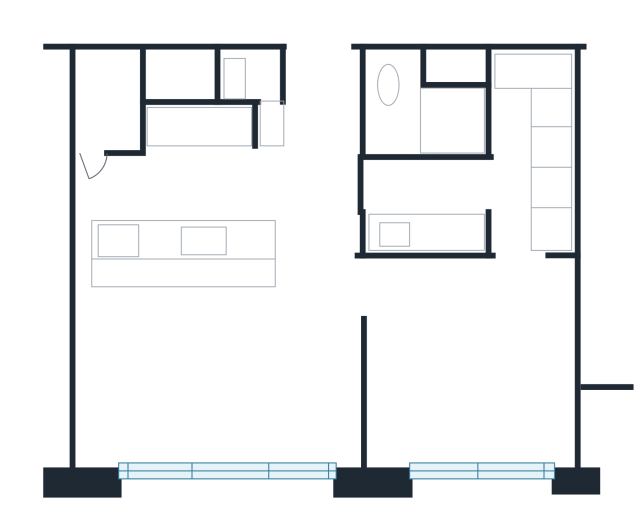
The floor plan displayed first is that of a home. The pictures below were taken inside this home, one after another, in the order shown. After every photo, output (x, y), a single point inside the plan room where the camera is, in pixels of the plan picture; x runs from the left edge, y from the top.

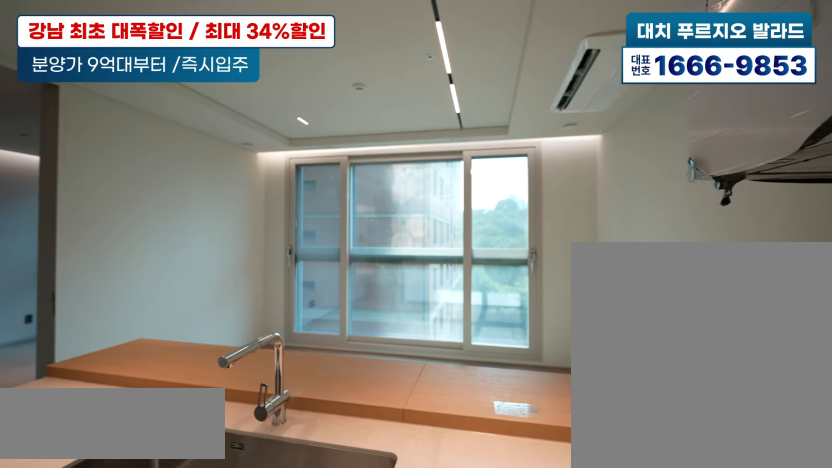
(187, 173)
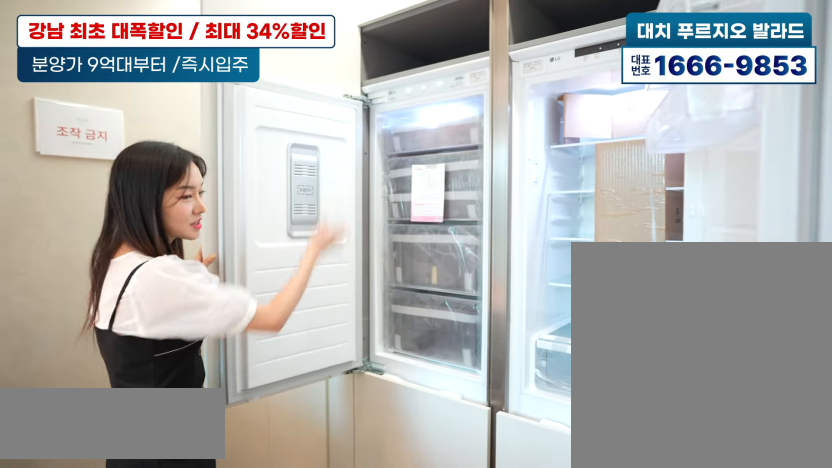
(189, 174)
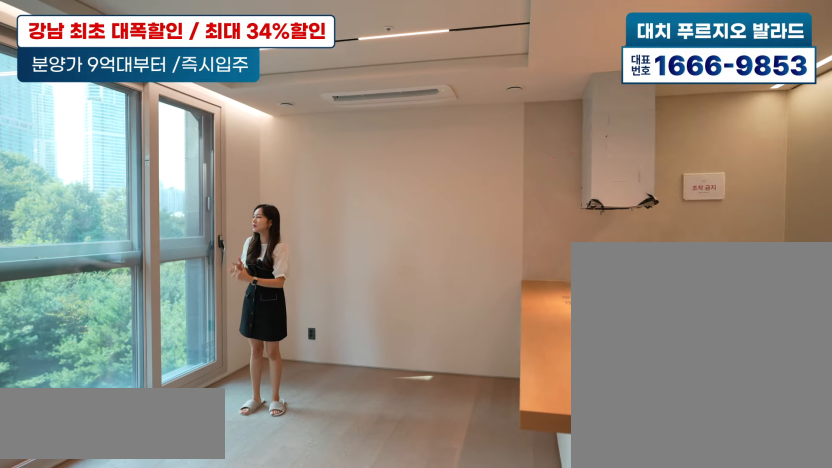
(208, 377)
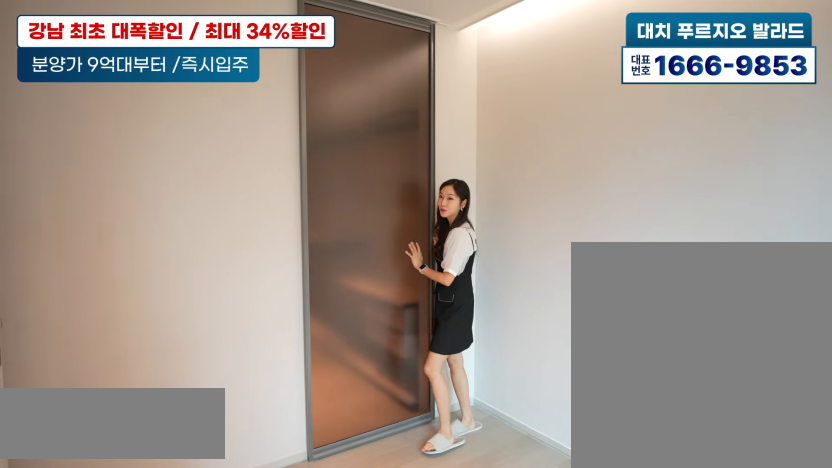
(476, 375)
